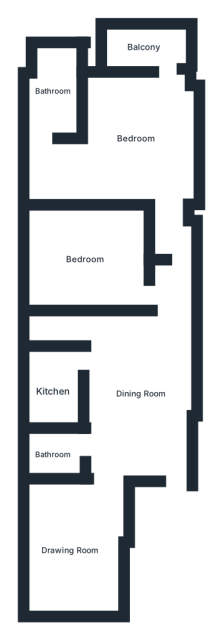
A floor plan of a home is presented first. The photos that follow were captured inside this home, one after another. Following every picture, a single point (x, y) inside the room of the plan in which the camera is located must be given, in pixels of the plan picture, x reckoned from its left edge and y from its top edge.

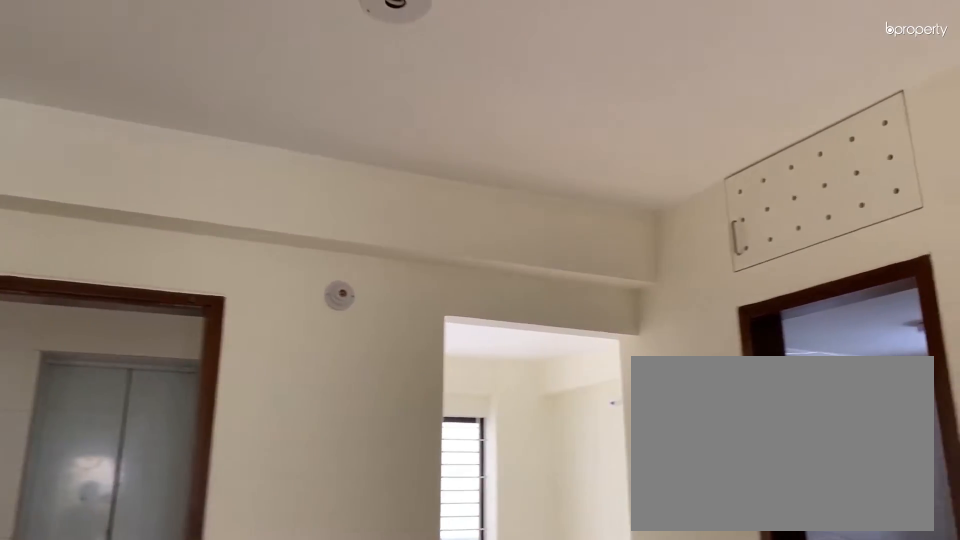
(140, 388)
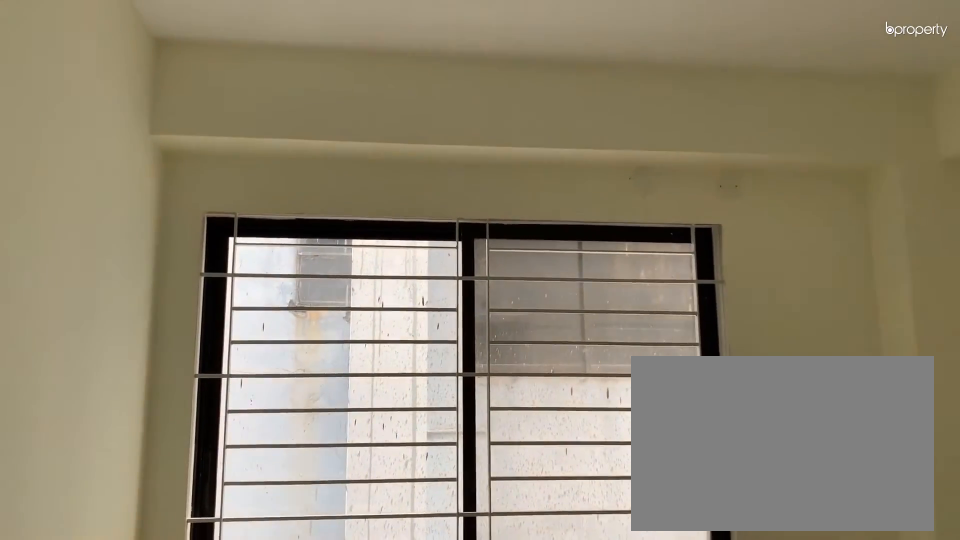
(85, 259)
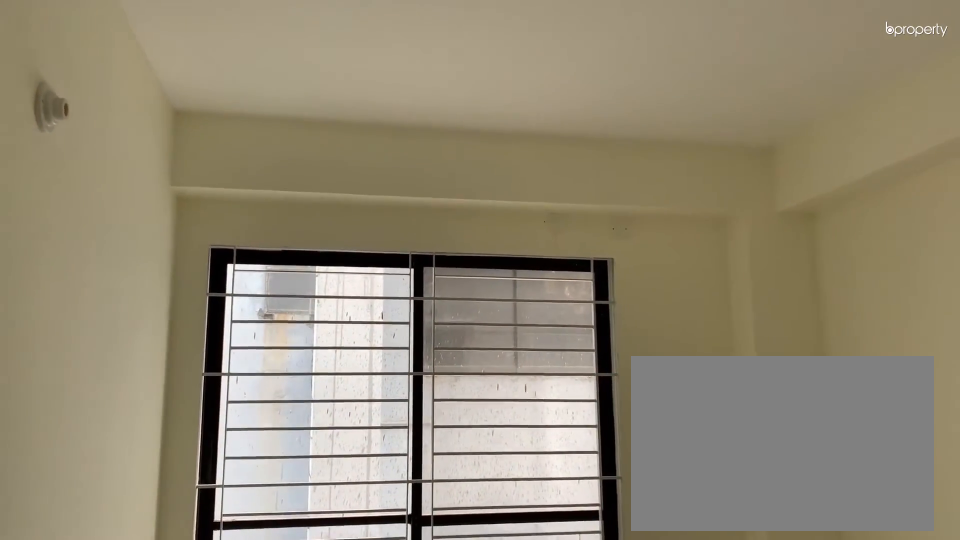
(85, 259)
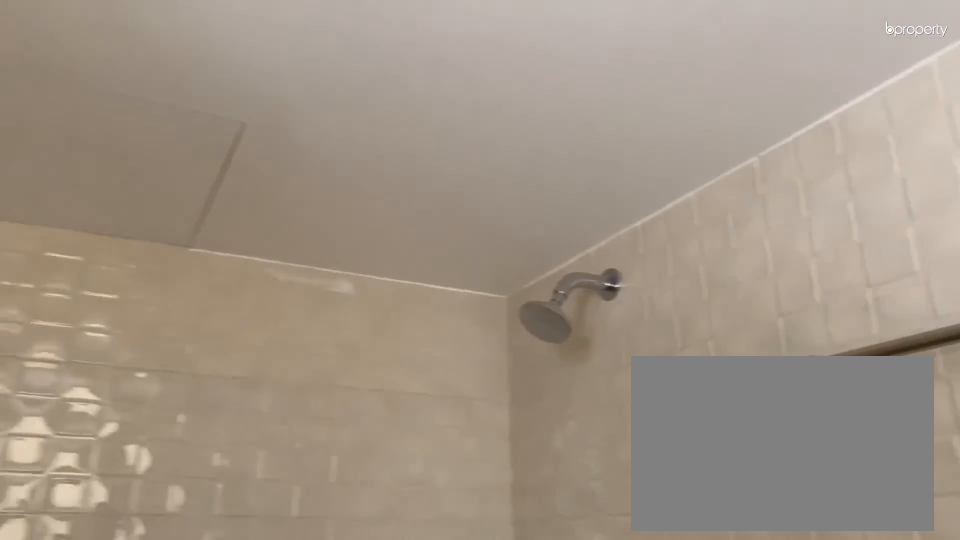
(51, 90)
